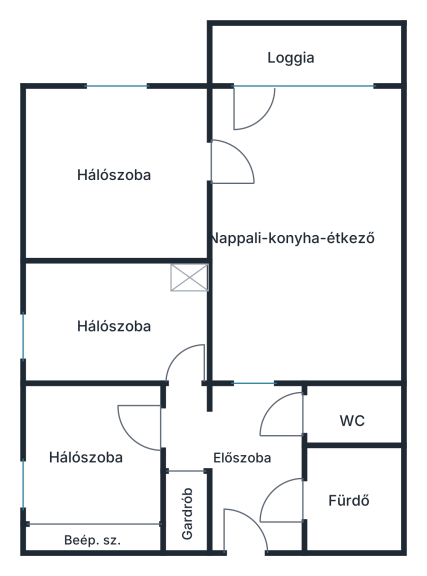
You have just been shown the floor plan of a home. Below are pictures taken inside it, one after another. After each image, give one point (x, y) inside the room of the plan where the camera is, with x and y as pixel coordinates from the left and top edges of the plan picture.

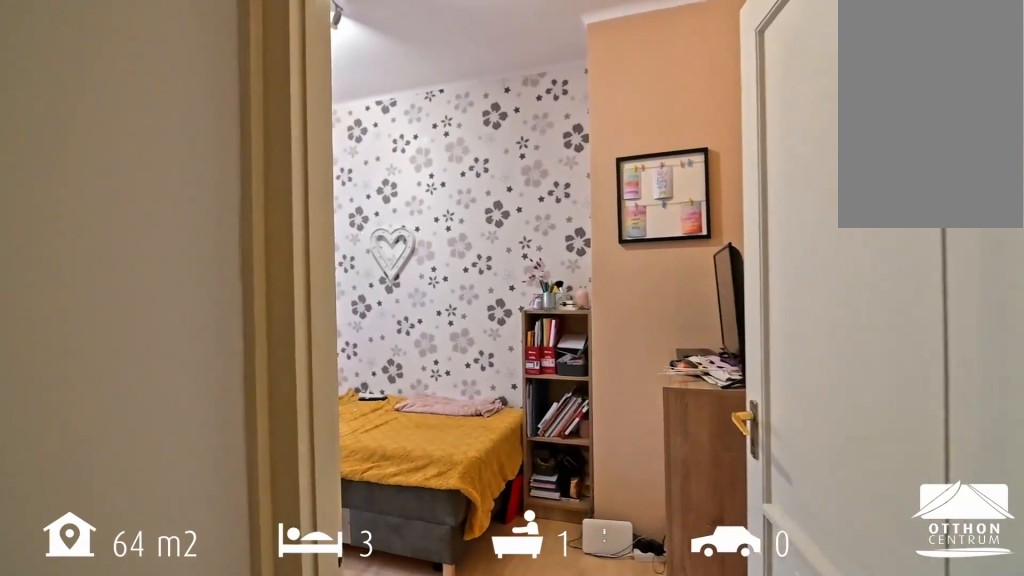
(121, 326)
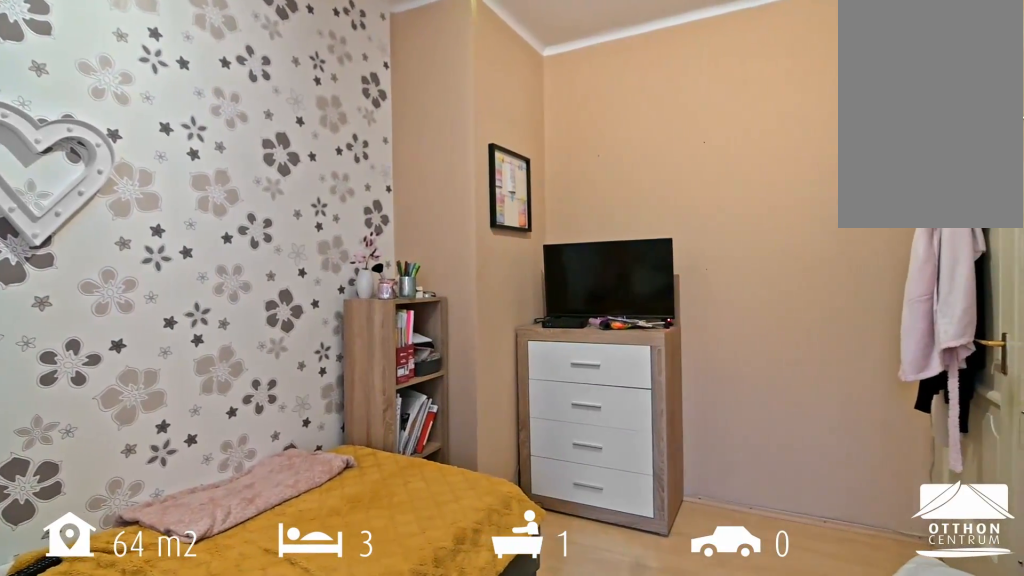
(122, 326)
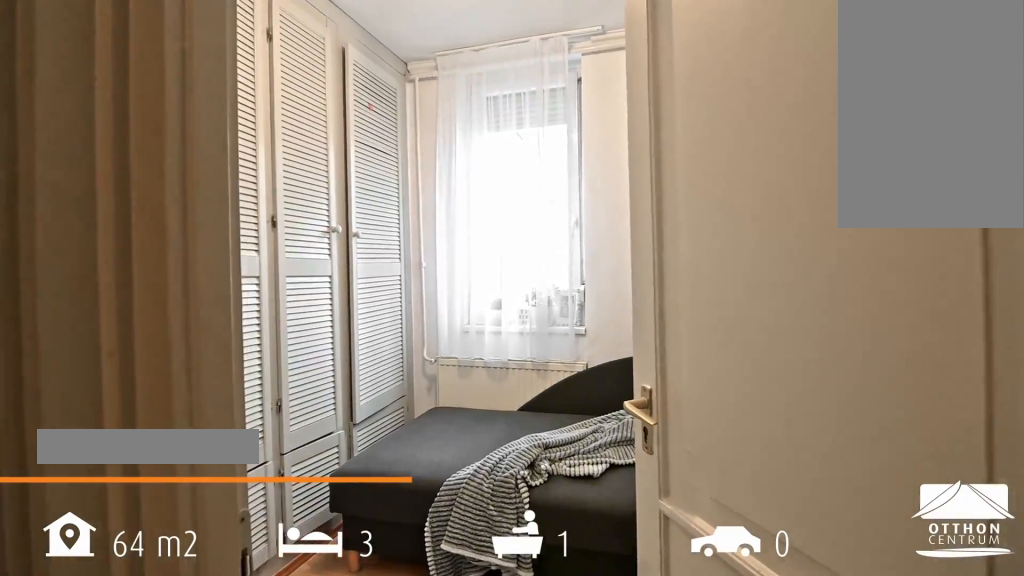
(92, 460)
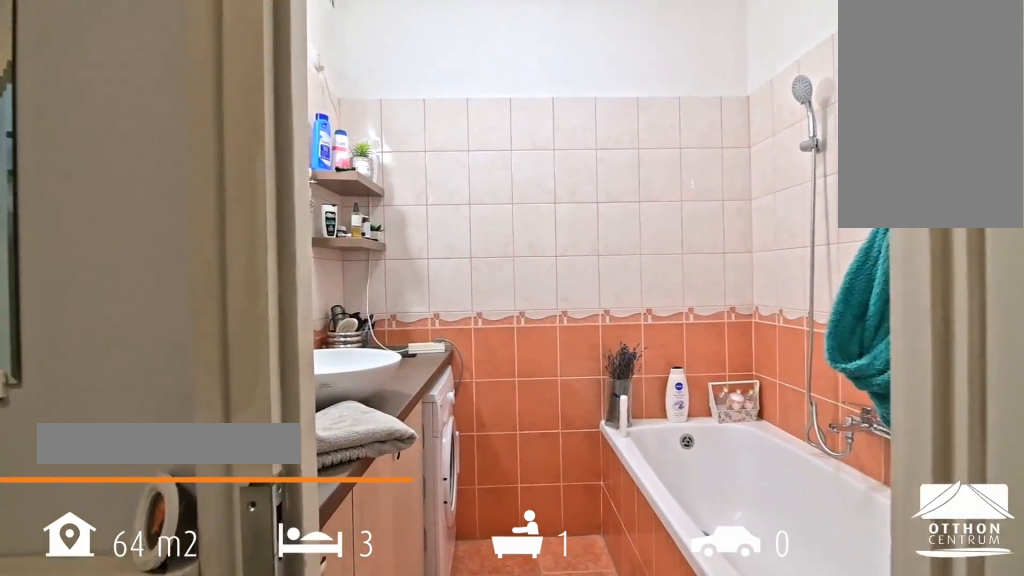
(351, 497)
